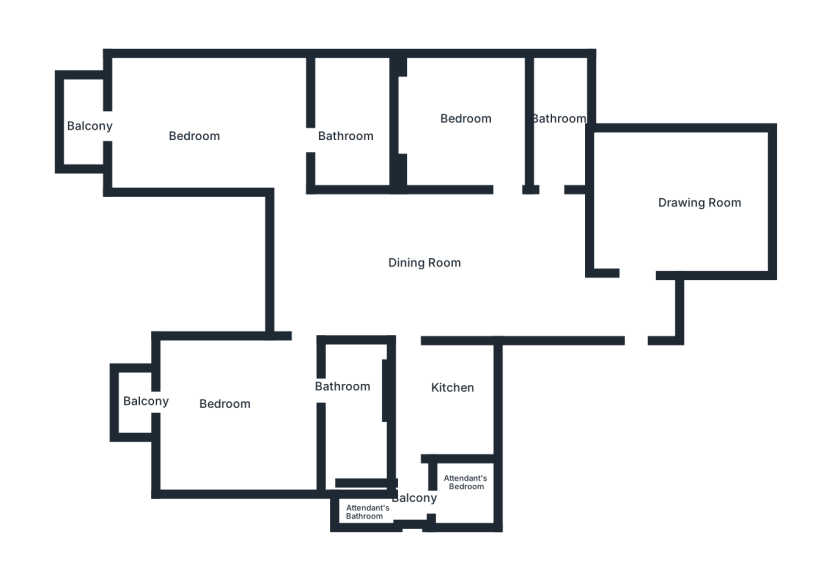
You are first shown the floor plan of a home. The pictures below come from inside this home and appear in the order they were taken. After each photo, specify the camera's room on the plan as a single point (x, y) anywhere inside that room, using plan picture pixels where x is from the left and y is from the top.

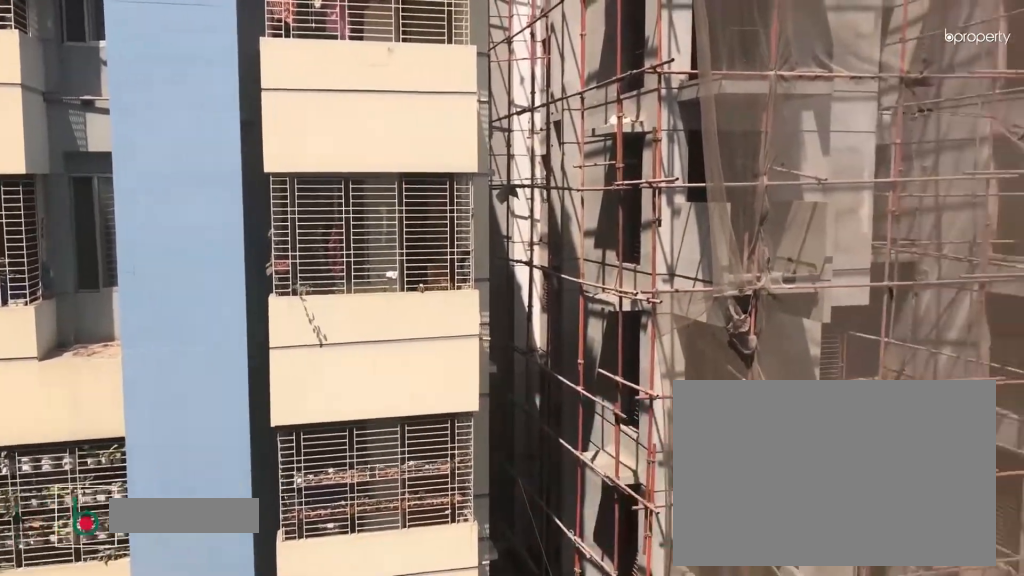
(90, 124)
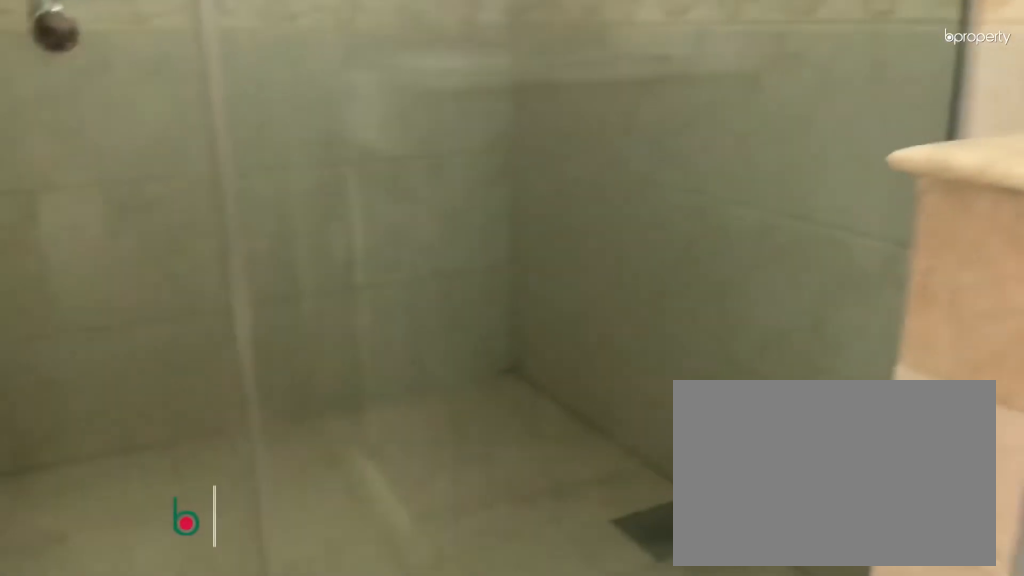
(354, 134)
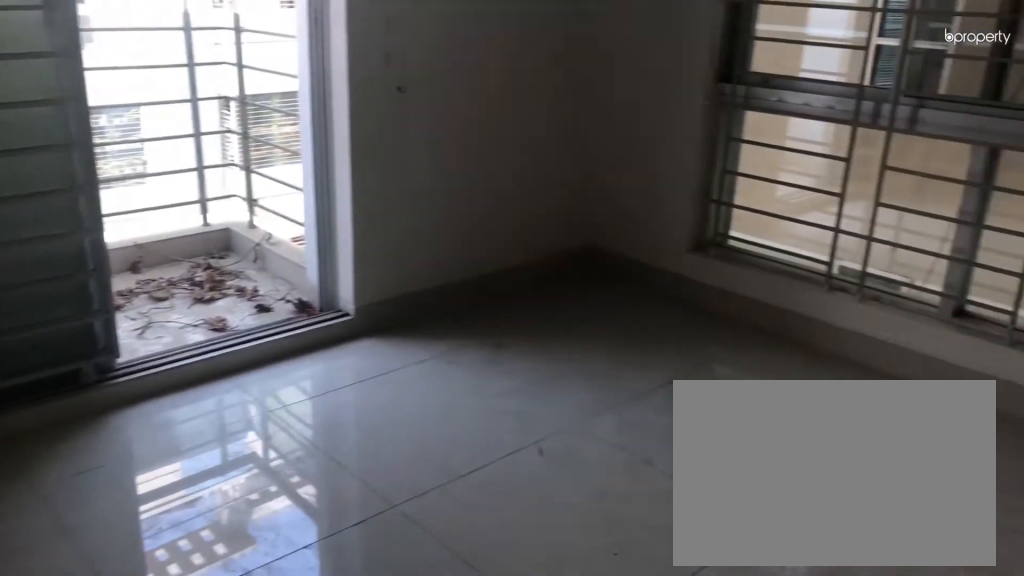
(227, 412)
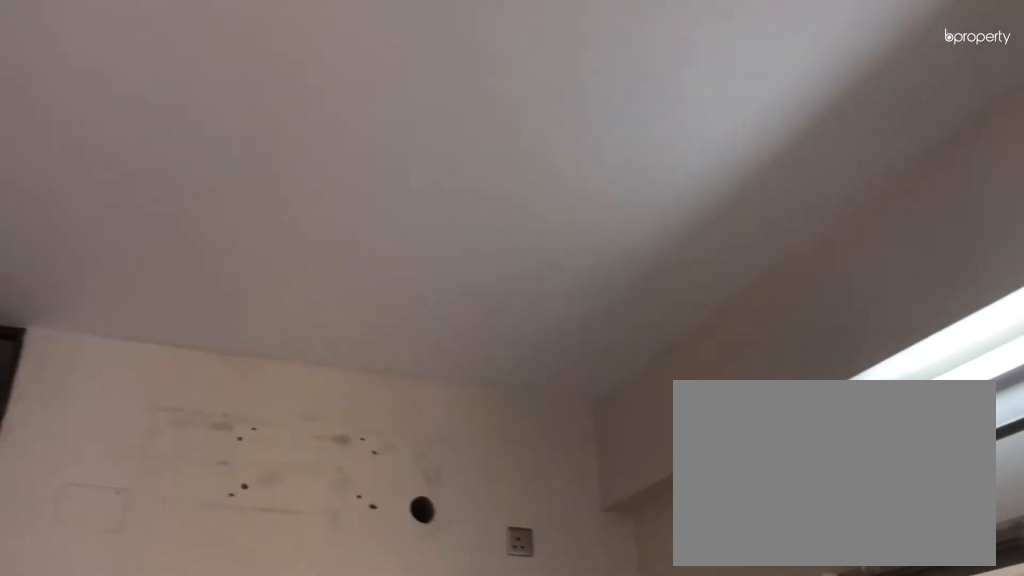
(227, 412)
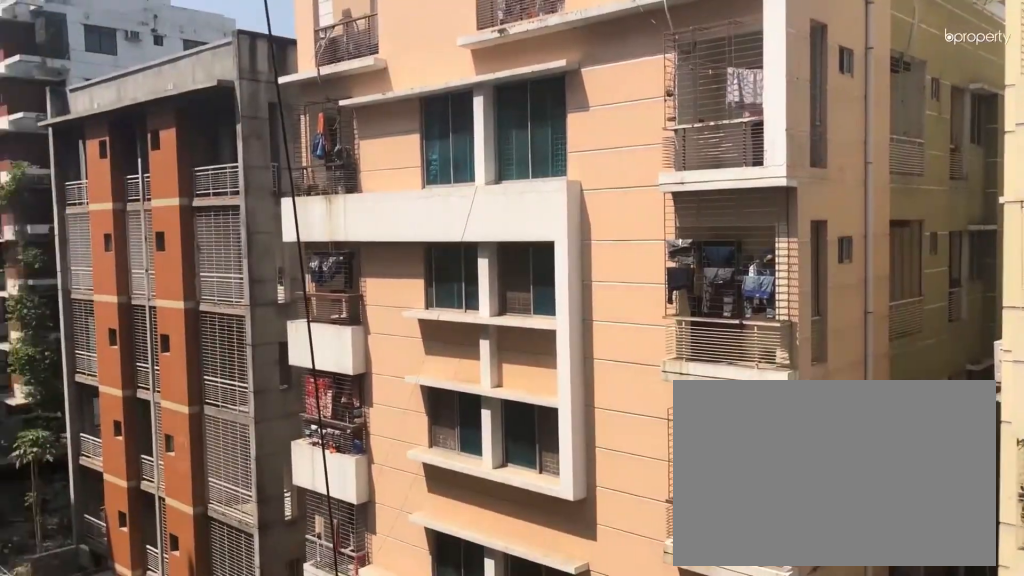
(141, 408)
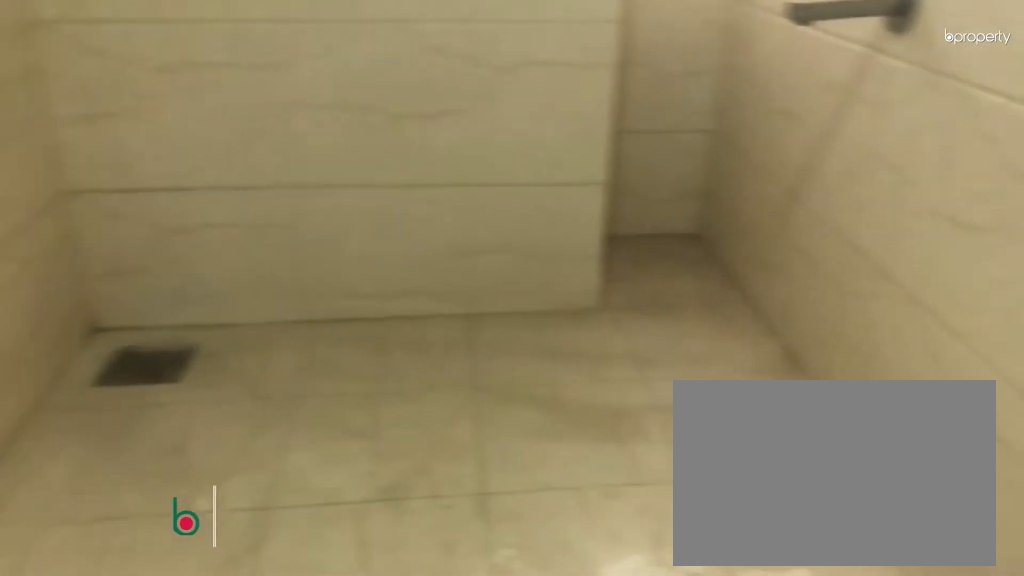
(358, 397)
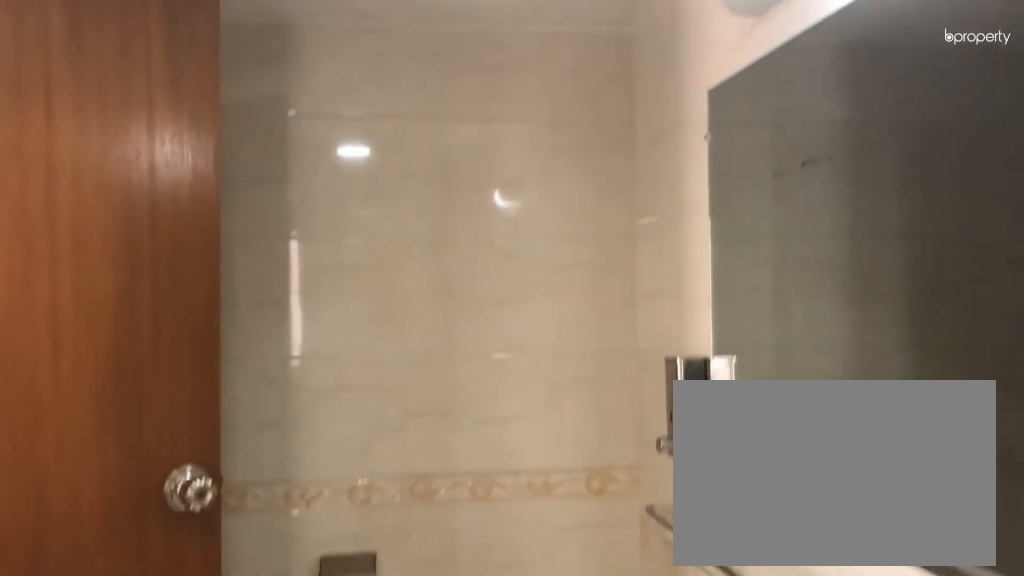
(358, 397)
